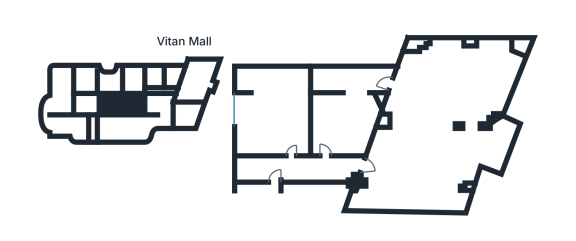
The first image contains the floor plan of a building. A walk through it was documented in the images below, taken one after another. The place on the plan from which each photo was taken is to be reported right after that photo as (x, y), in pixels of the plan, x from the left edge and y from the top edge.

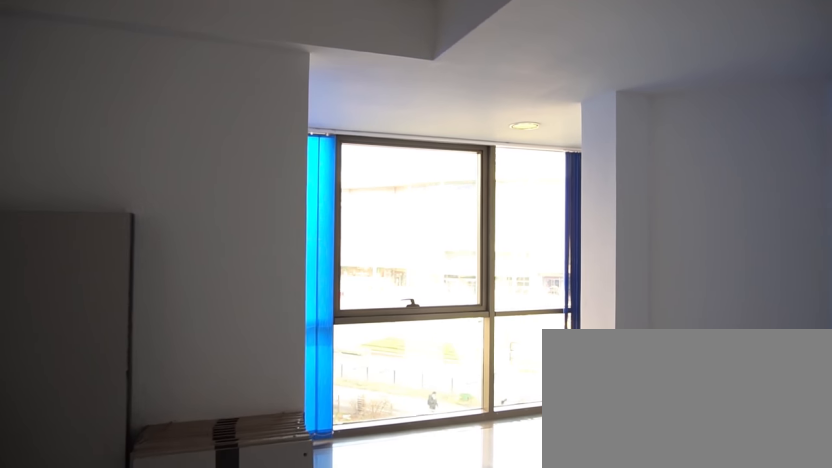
(346, 121)
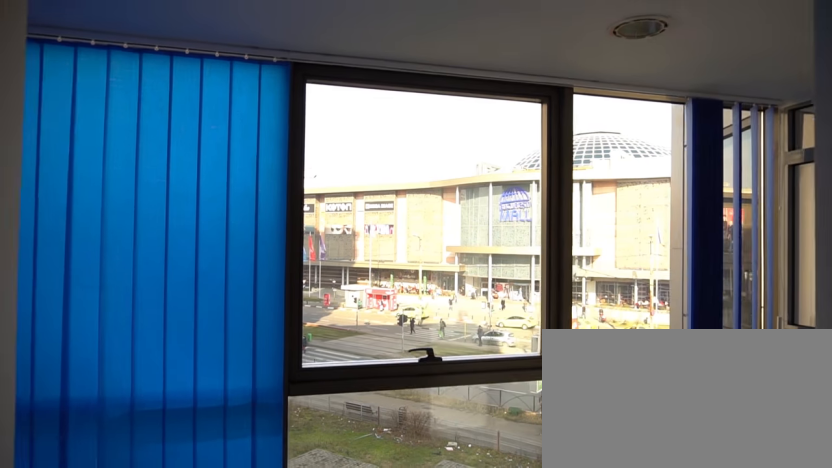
(356, 95)
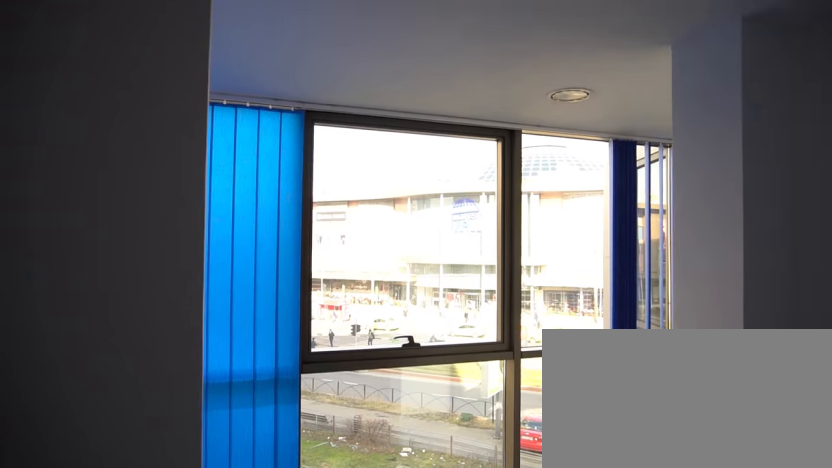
(350, 145)
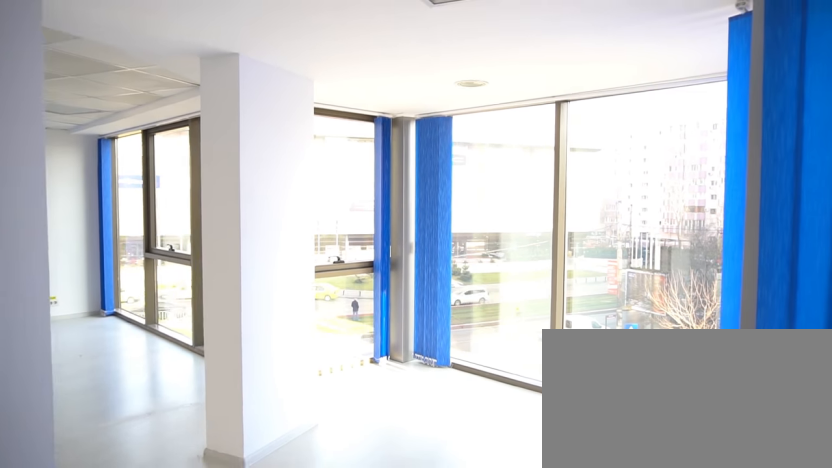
(455, 185)
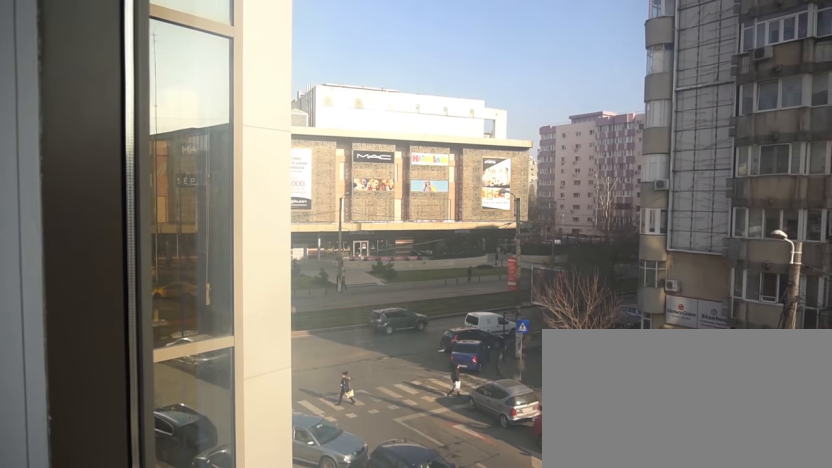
(464, 197)
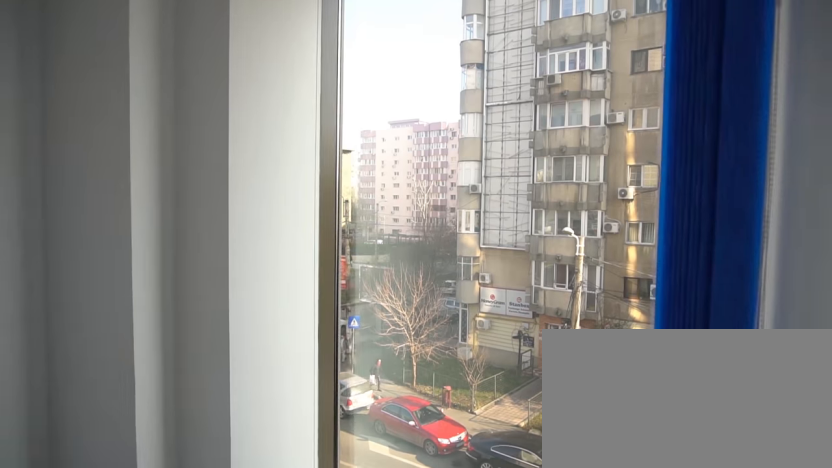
(417, 203)
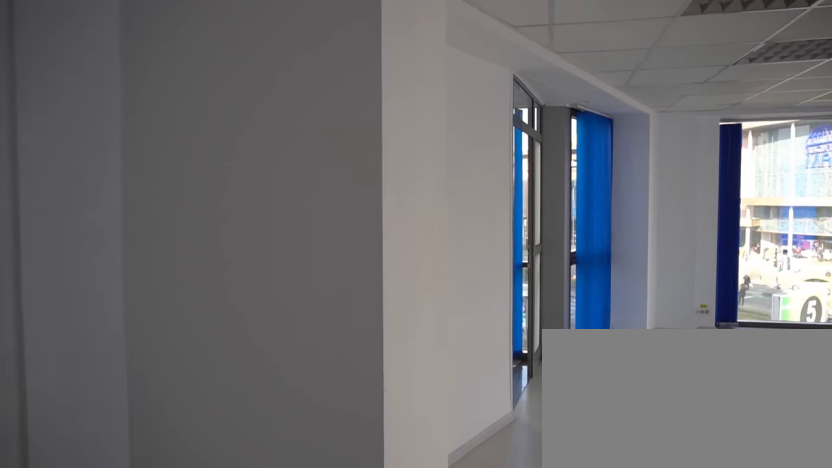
(387, 141)
